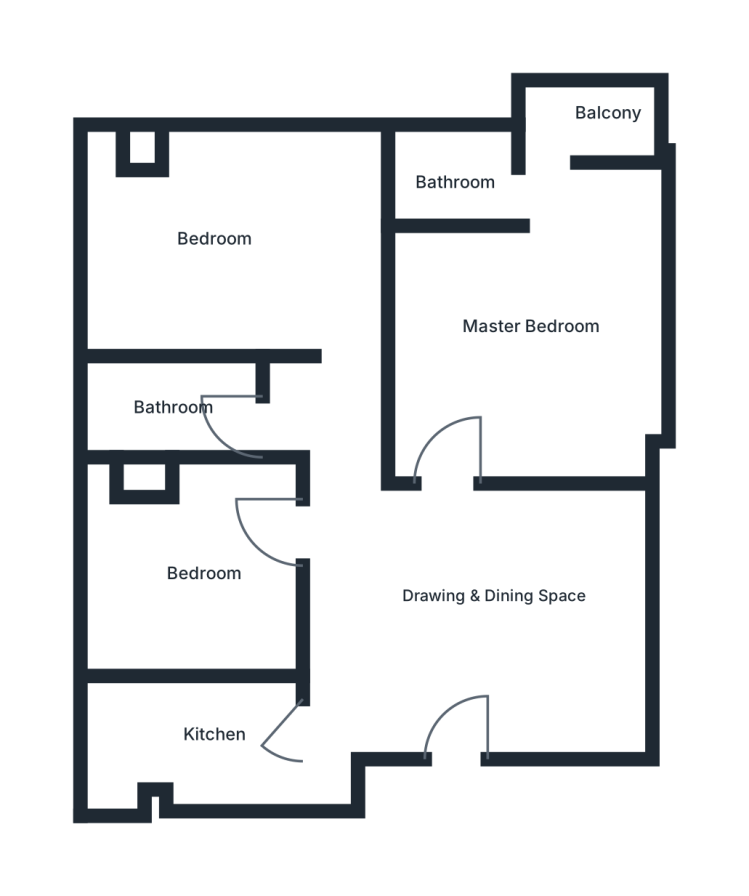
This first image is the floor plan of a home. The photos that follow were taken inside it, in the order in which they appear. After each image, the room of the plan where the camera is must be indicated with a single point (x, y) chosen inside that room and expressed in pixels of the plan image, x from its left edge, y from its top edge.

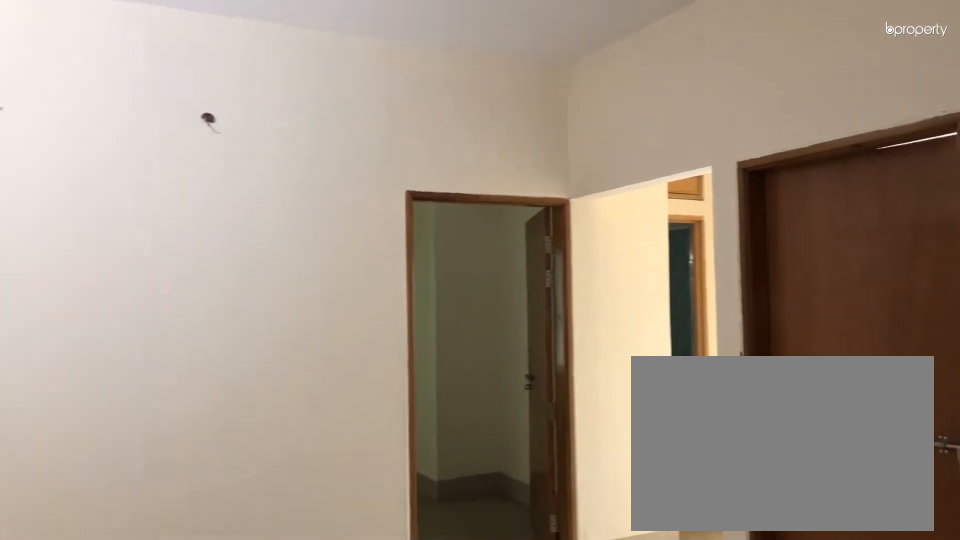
(440, 605)
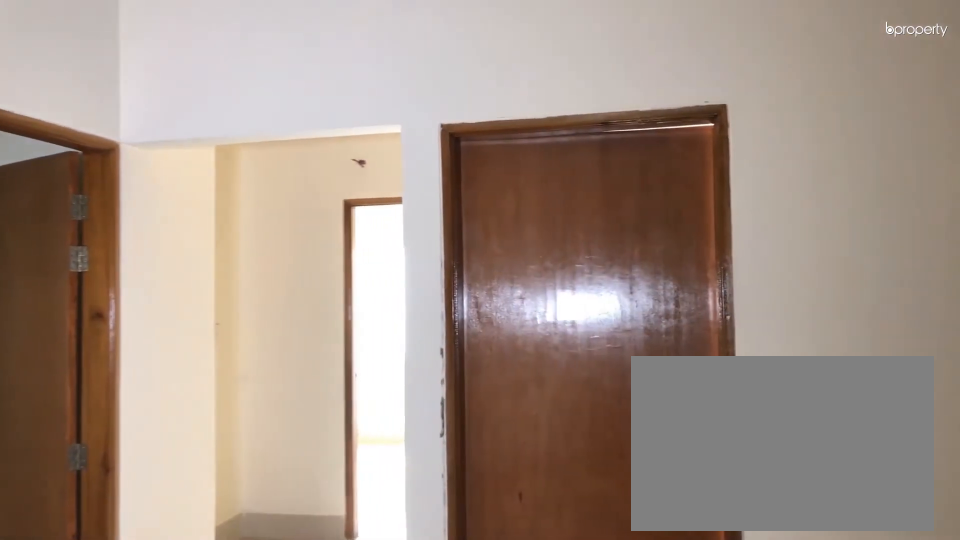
(440, 605)
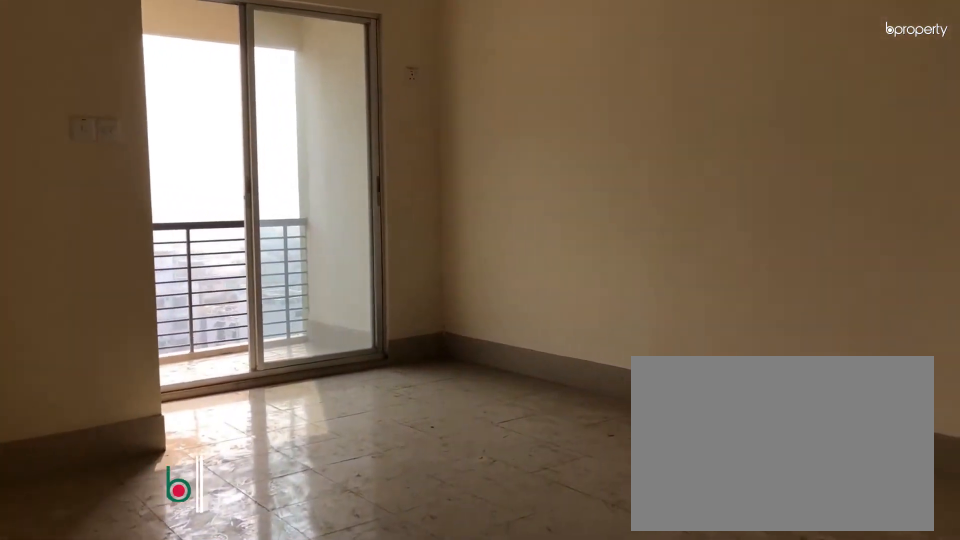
(553, 323)
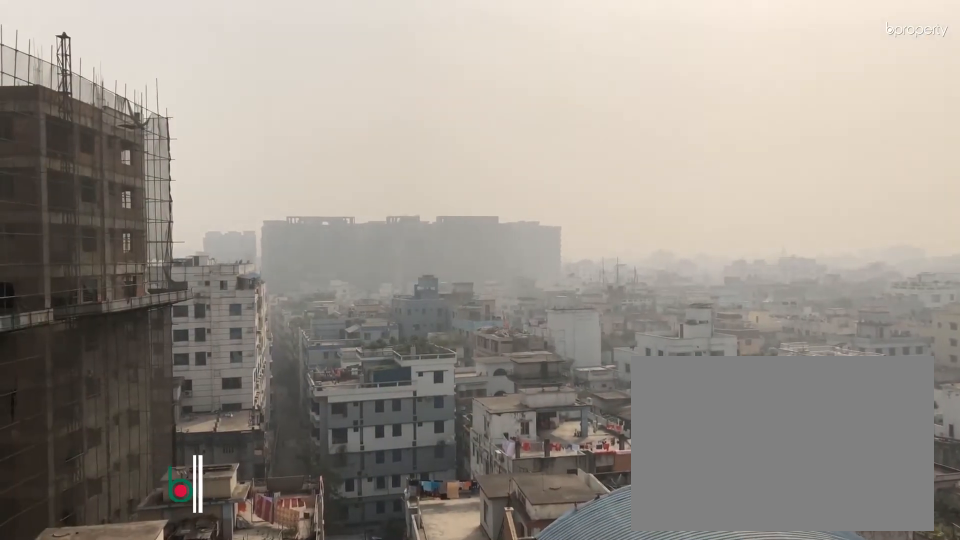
(591, 126)
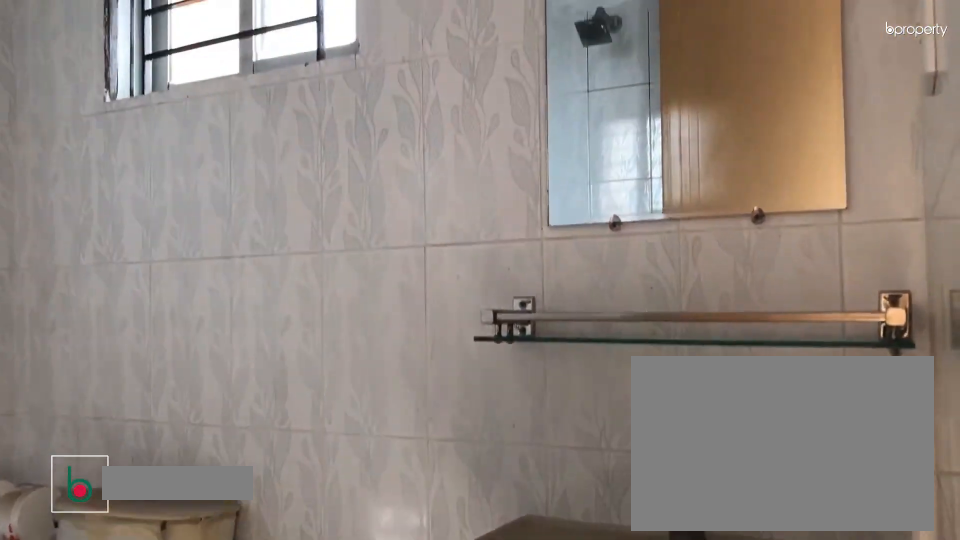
(456, 180)
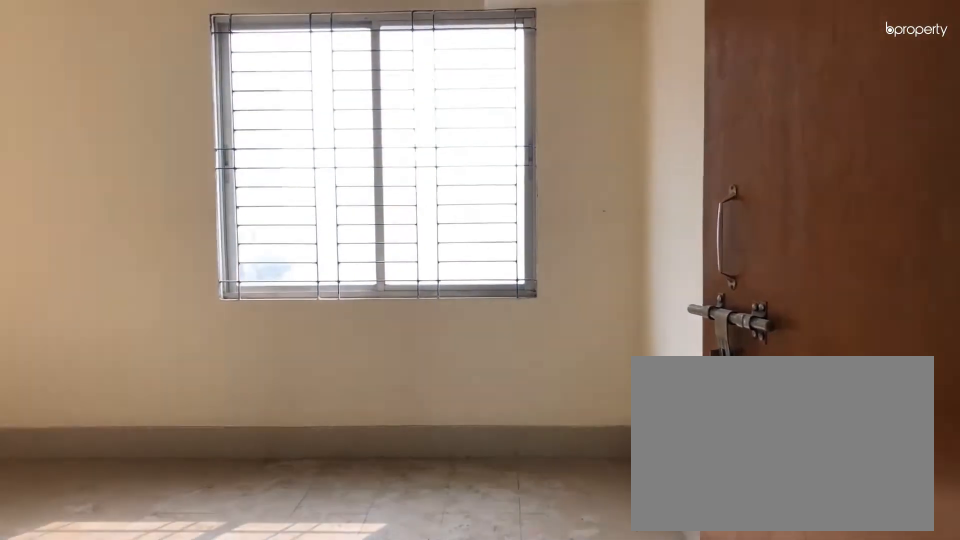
(336, 332)
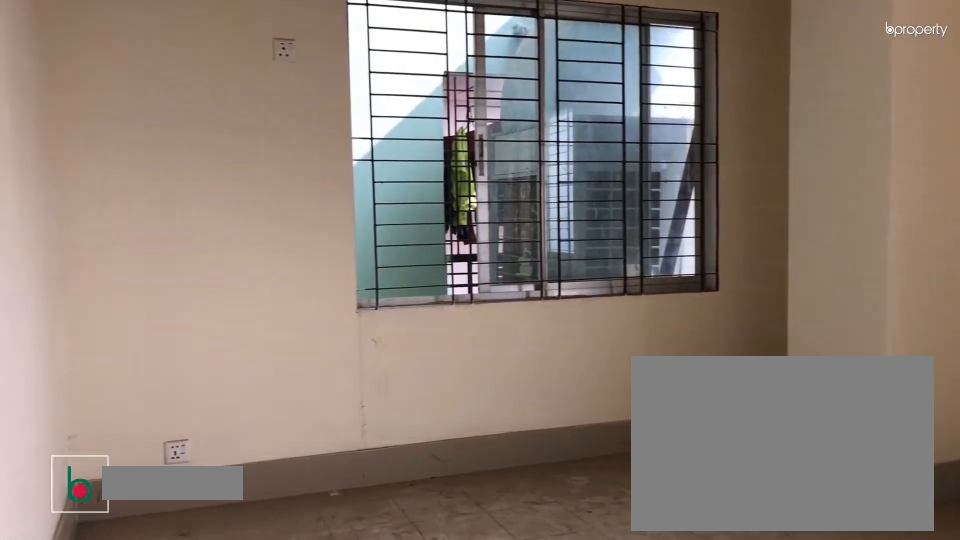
(205, 237)
